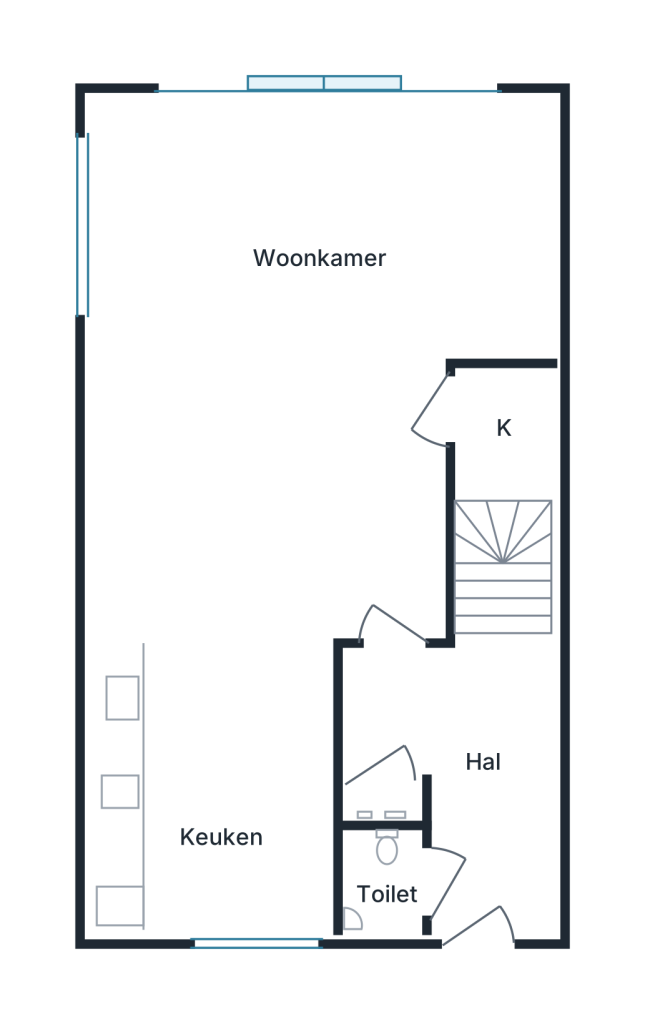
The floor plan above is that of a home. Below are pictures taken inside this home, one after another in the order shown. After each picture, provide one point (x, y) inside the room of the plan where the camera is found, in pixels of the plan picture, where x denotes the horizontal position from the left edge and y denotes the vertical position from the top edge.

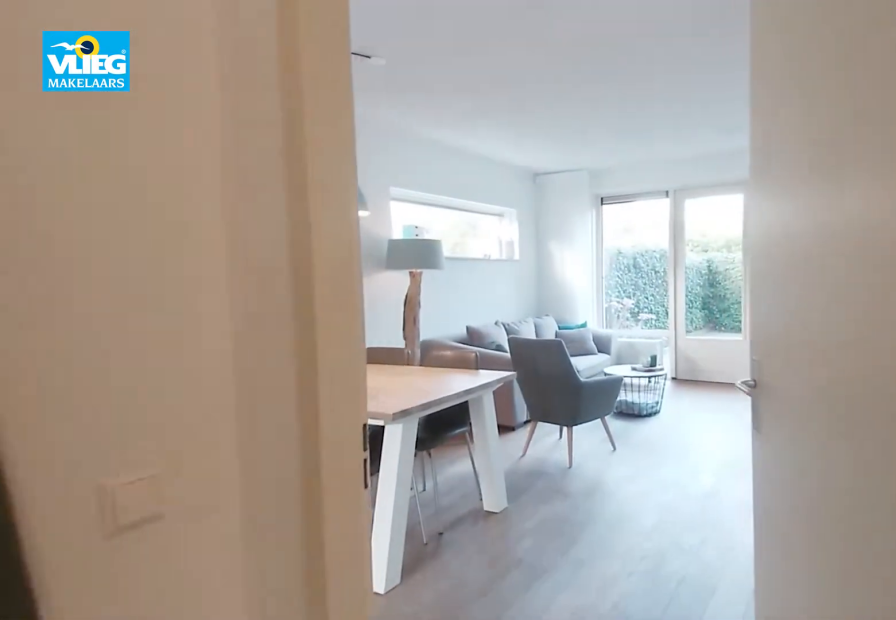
(464, 767)
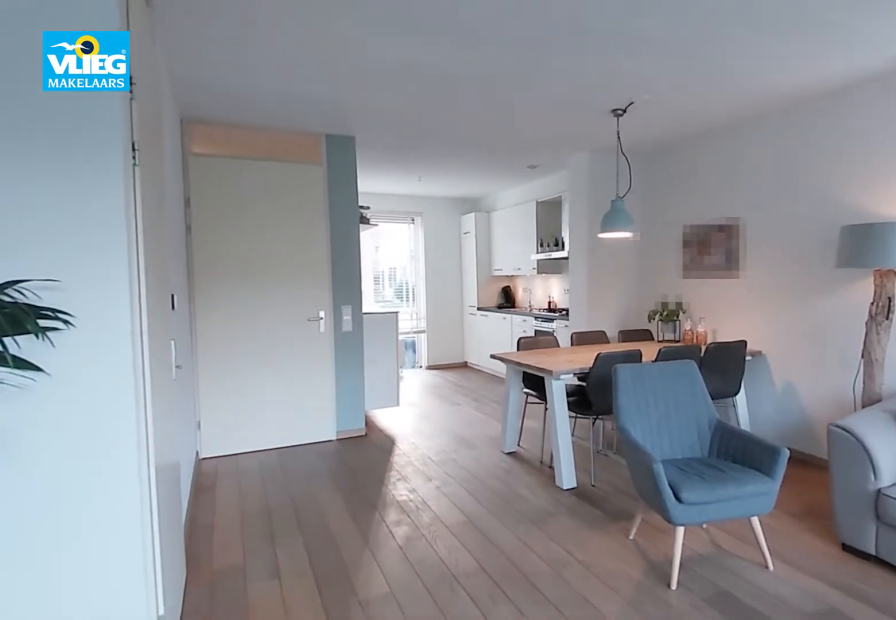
(290, 341)
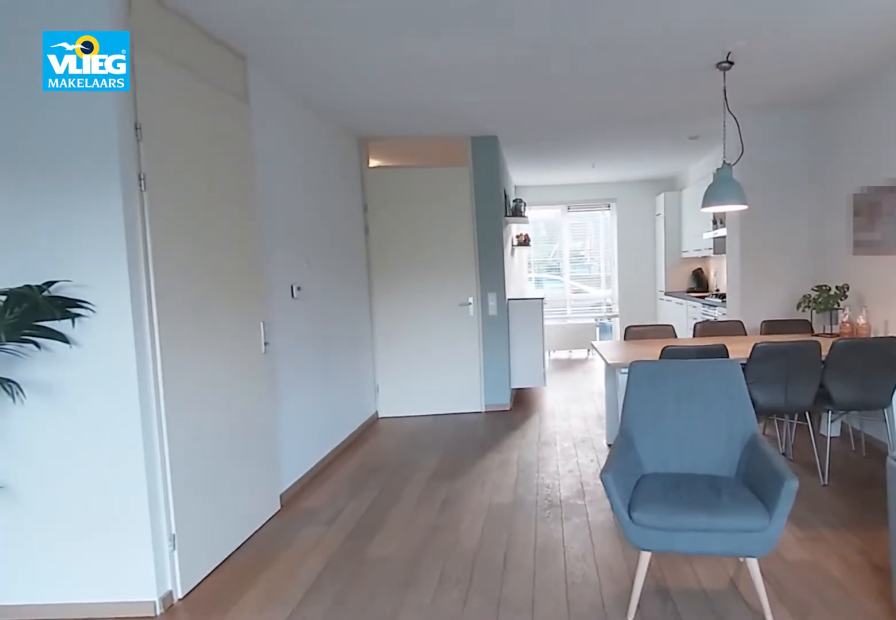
(290, 341)
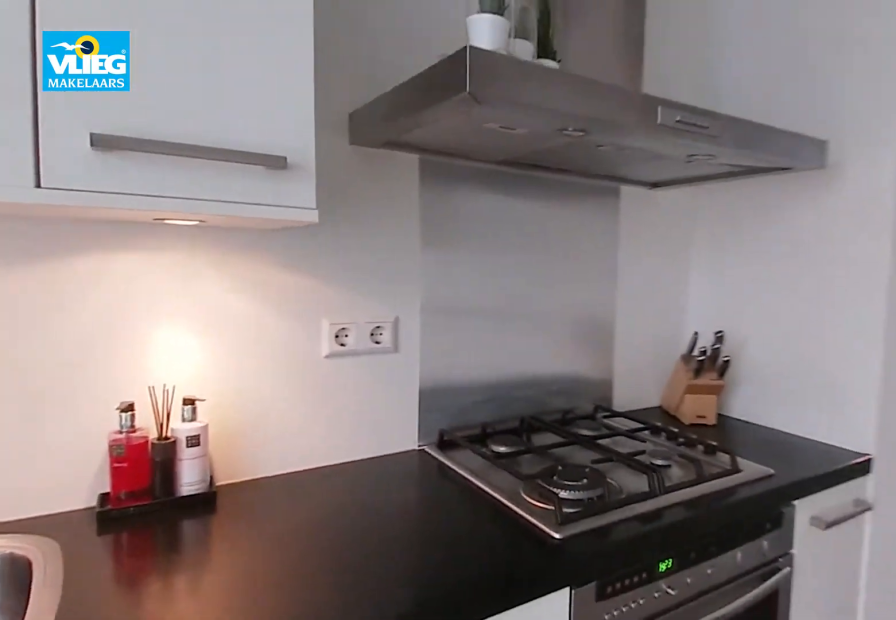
(214, 786)
